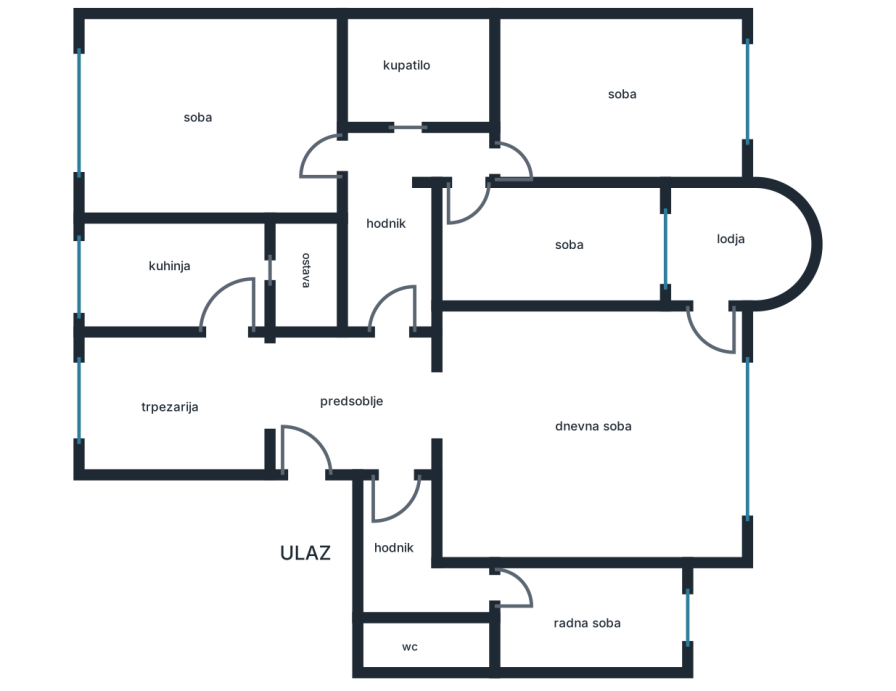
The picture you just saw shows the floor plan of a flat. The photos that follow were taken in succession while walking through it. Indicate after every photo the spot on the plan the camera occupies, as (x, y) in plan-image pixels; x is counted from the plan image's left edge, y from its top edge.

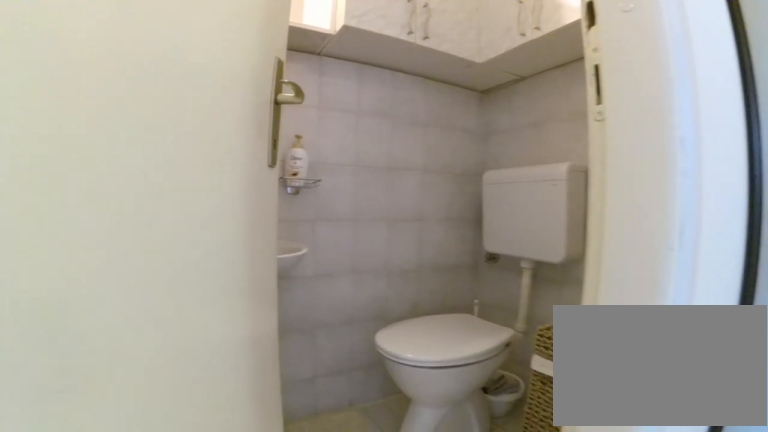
(473, 599)
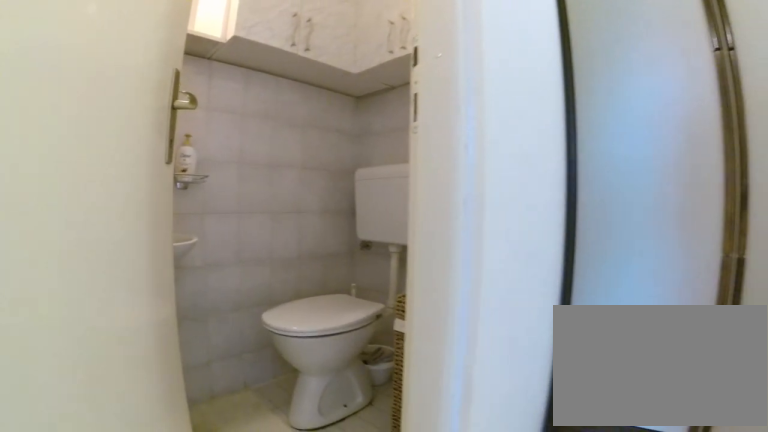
(484, 595)
